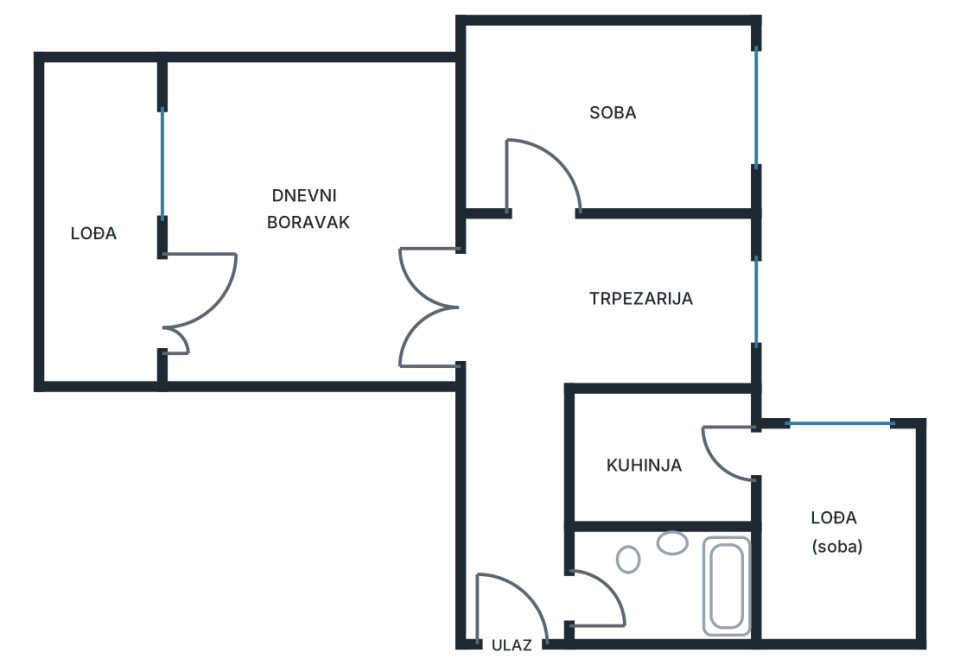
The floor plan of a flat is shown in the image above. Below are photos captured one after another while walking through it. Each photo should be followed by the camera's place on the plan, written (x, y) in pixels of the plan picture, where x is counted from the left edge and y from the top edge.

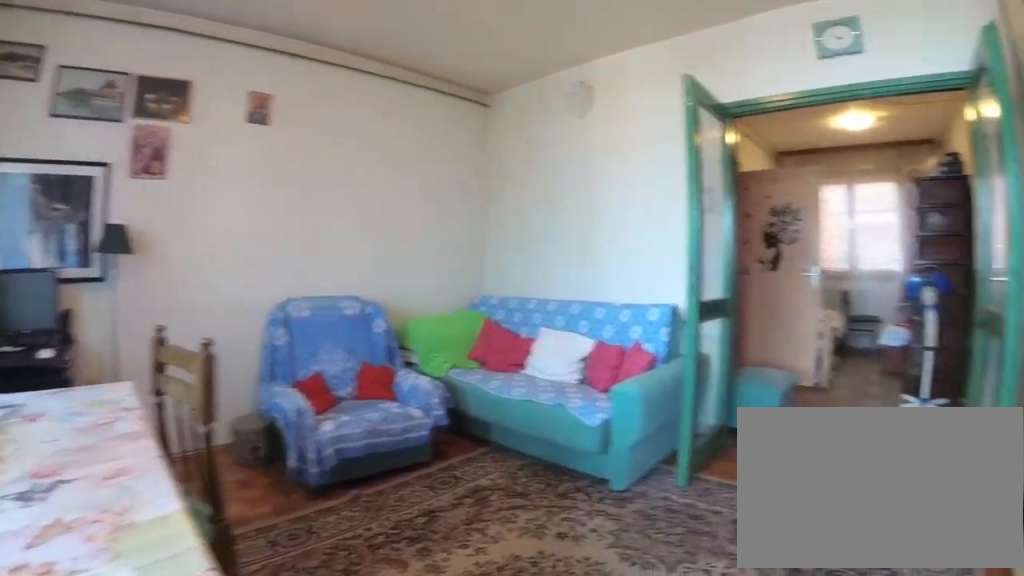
(194, 331)
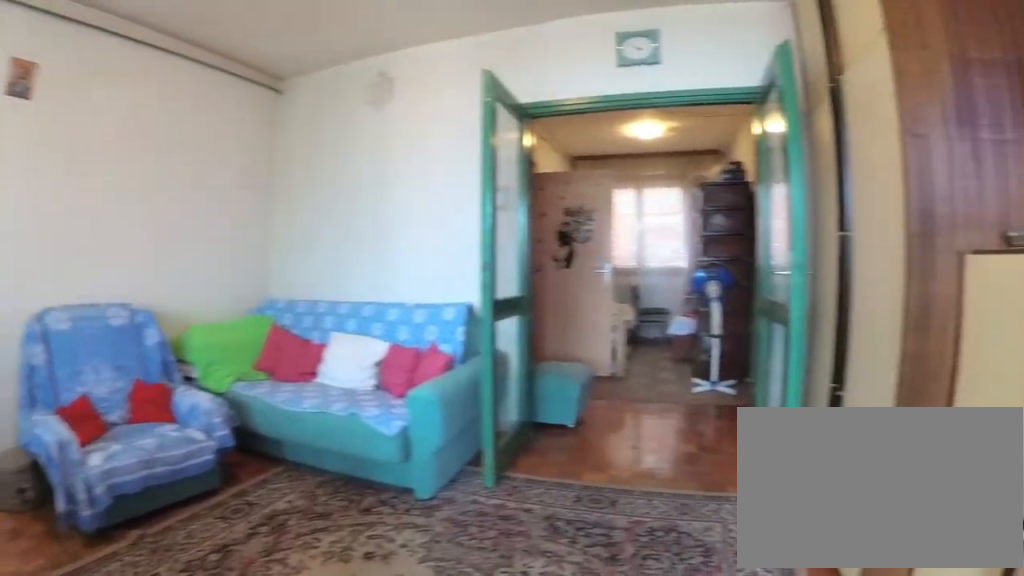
(195, 324)
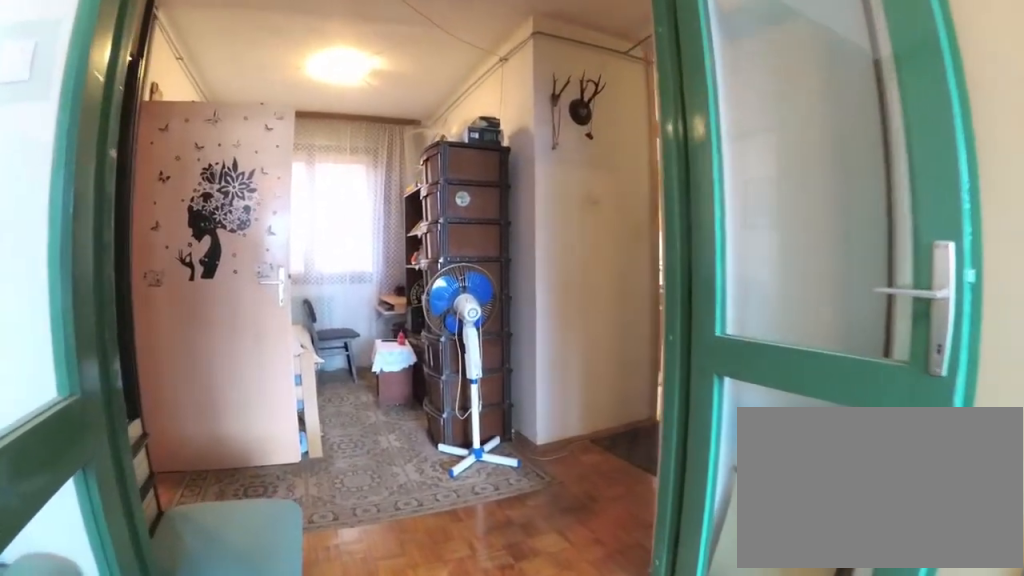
(344, 309)
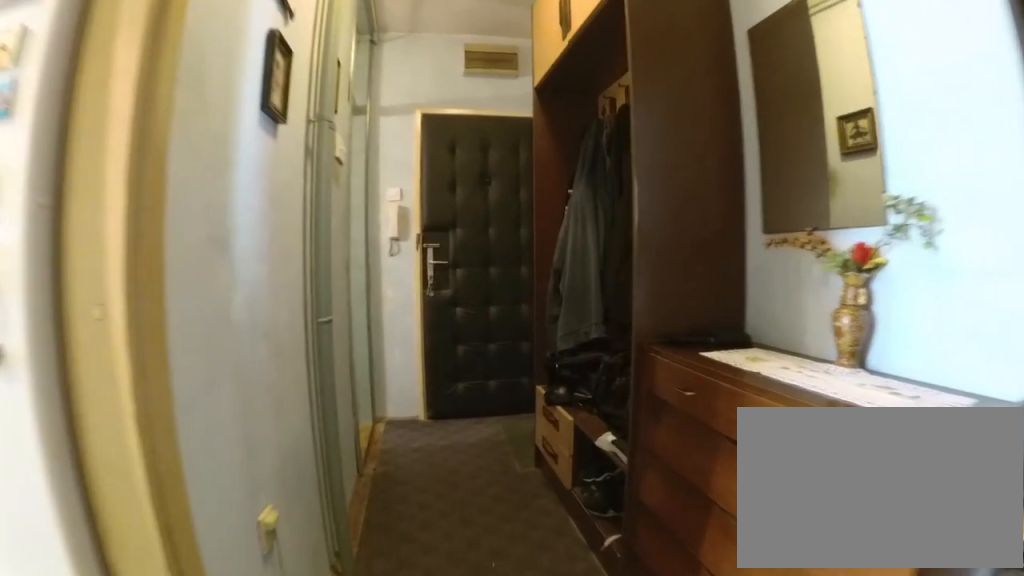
(516, 423)
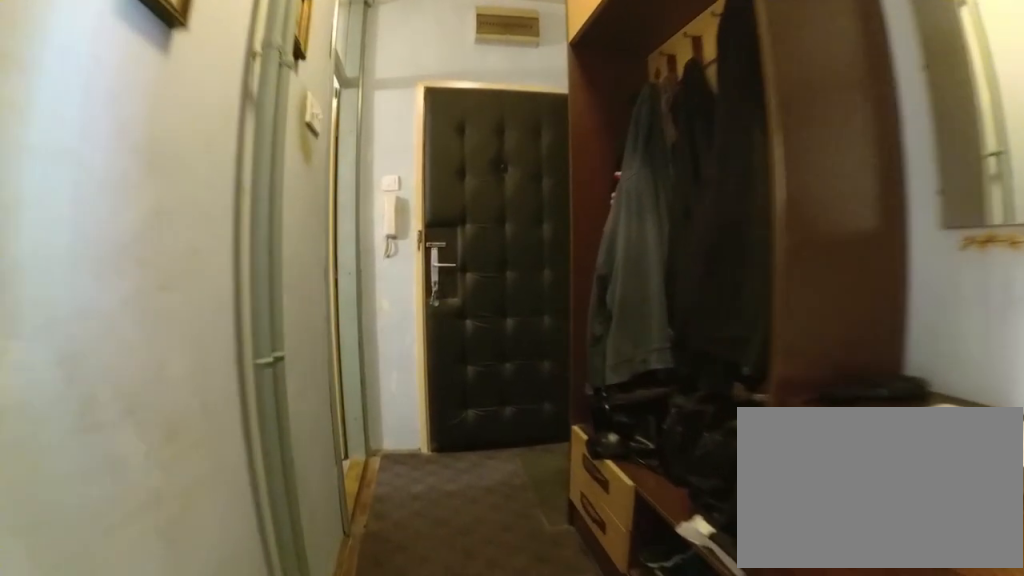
(516, 457)
